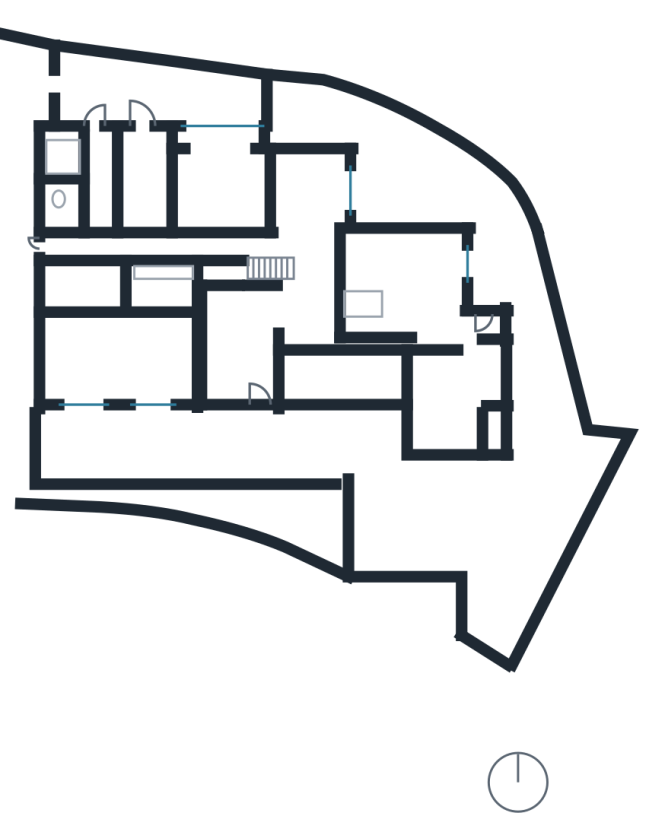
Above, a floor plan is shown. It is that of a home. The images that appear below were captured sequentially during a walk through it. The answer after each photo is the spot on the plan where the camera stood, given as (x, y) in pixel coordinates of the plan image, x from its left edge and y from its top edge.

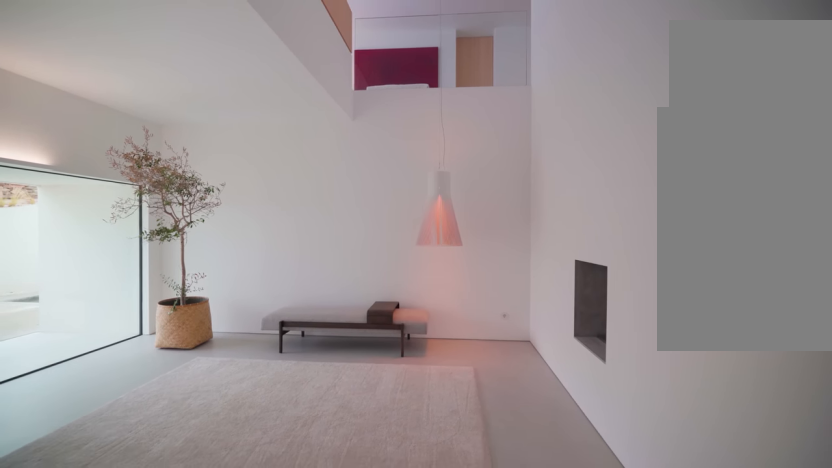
(272, 316)
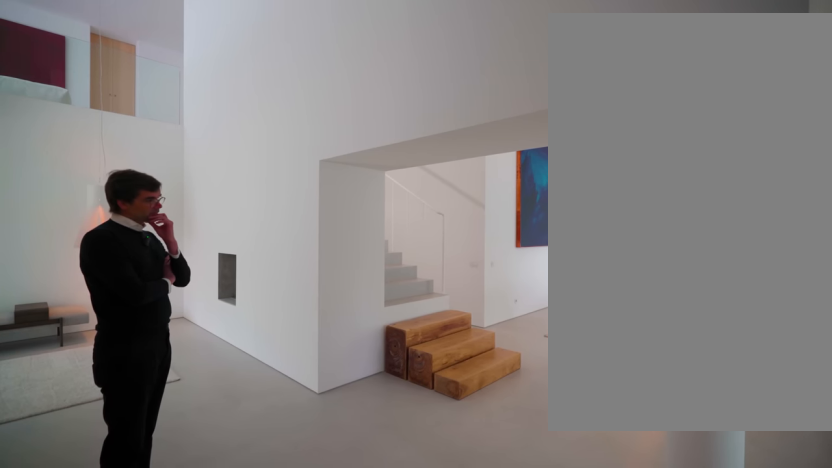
(323, 308)
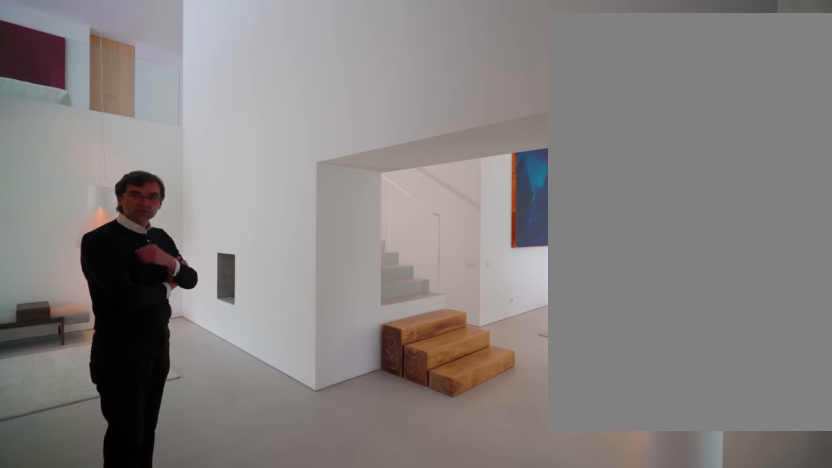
(323, 308)
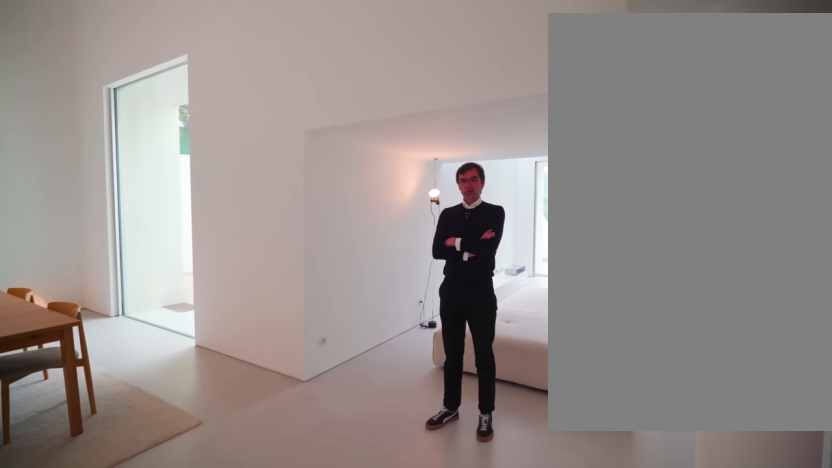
(304, 278)
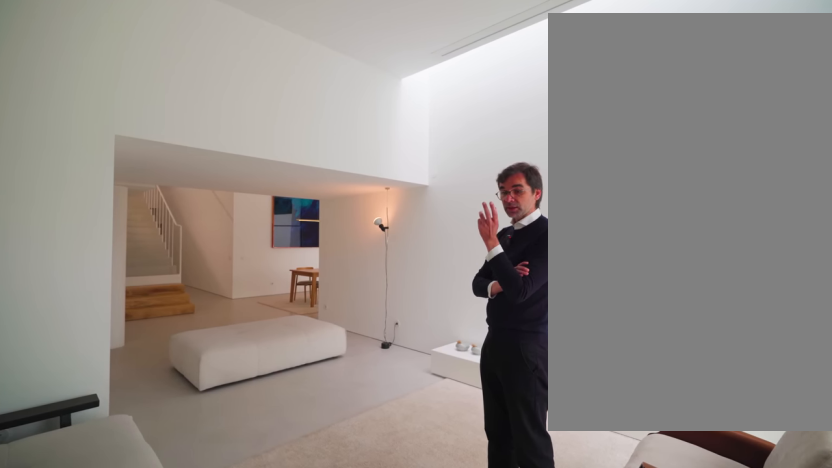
(436, 331)
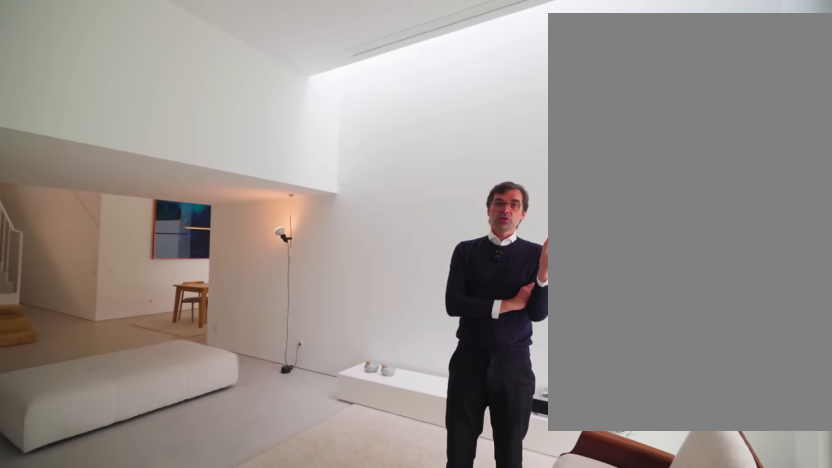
(446, 301)
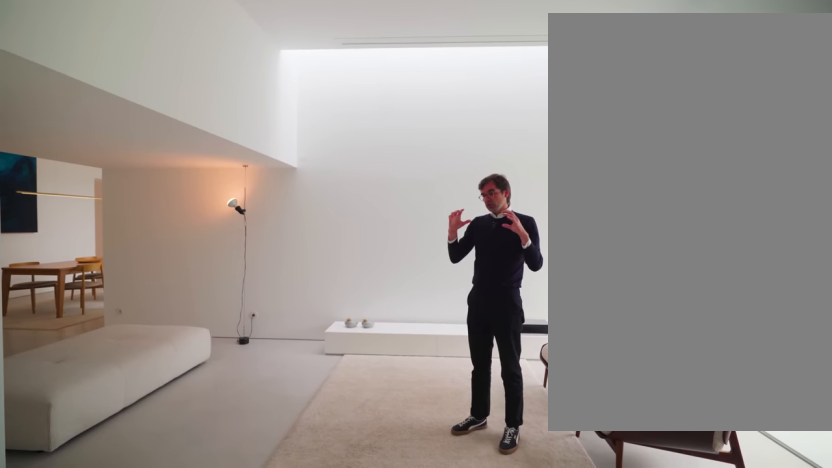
(444, 296)
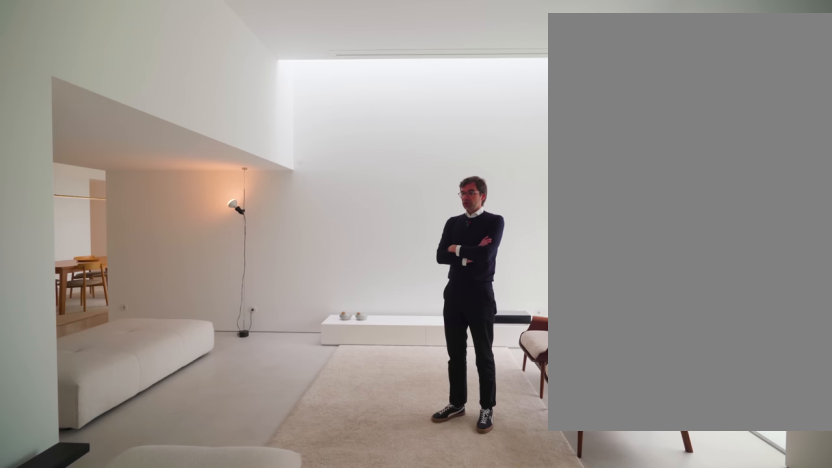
(429, 294)
